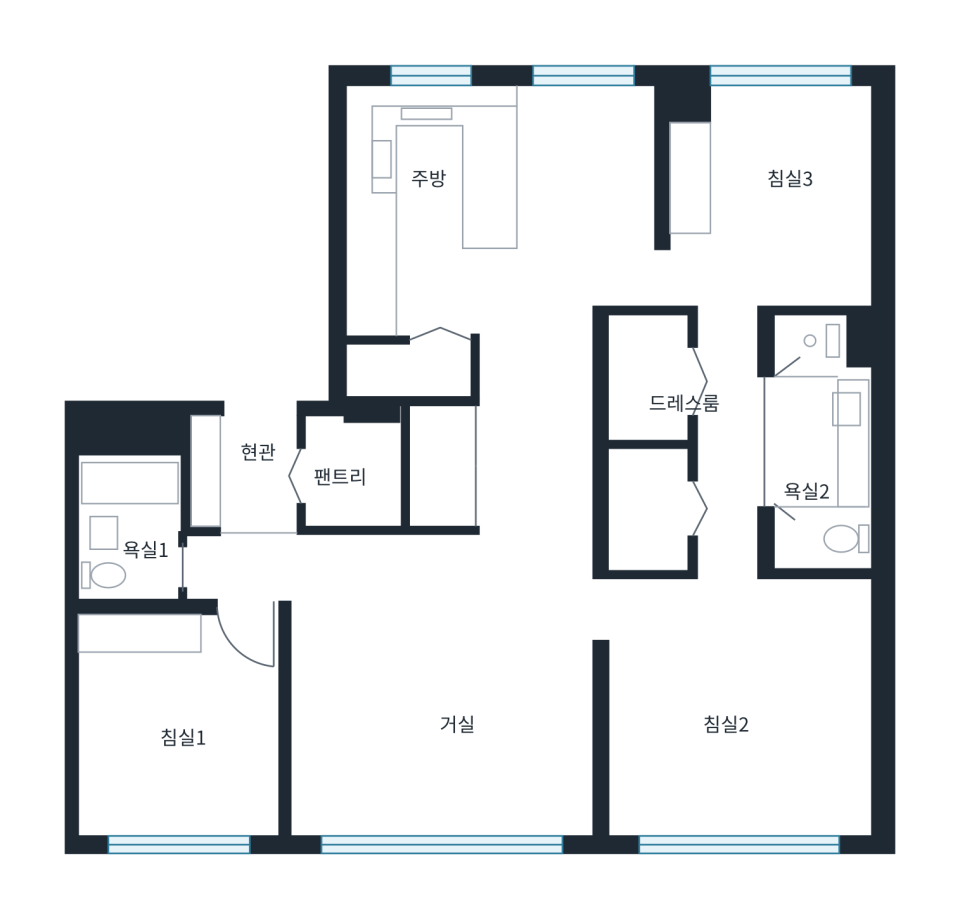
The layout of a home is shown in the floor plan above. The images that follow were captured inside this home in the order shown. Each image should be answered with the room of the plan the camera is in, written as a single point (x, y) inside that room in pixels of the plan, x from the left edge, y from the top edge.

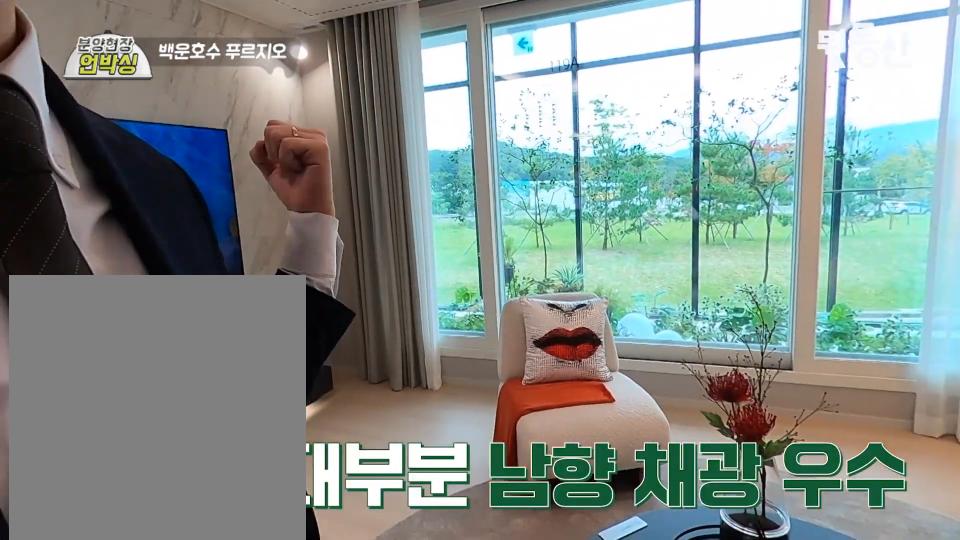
(461, 748)
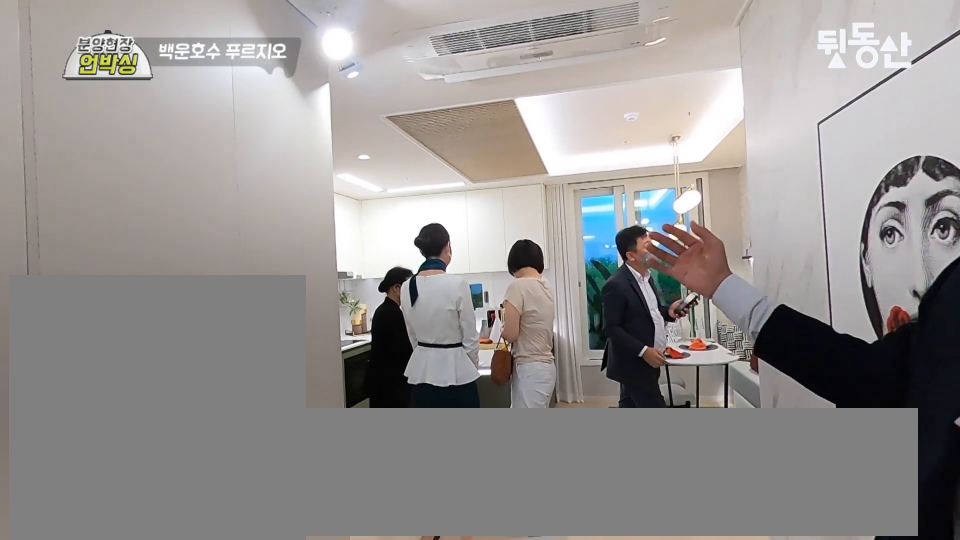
(537, 486)
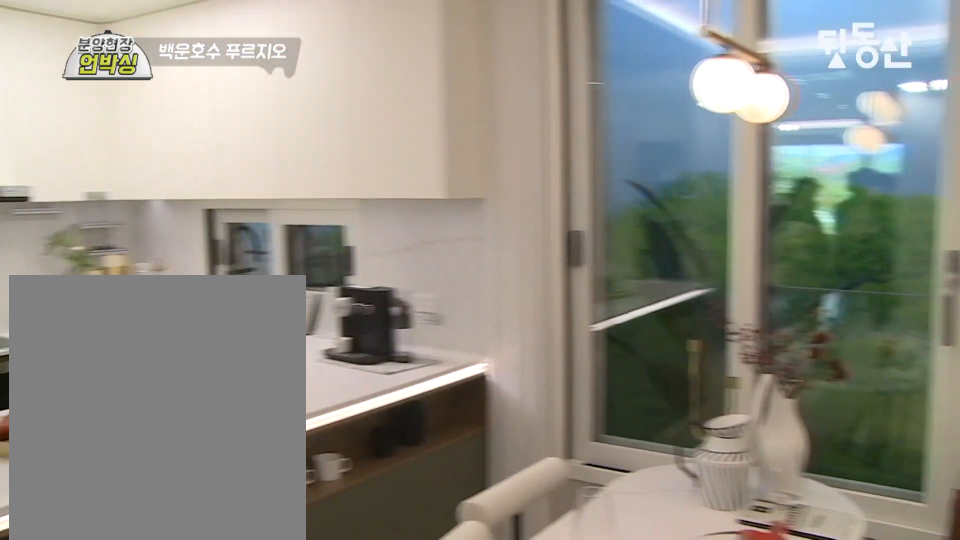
(582, 231)
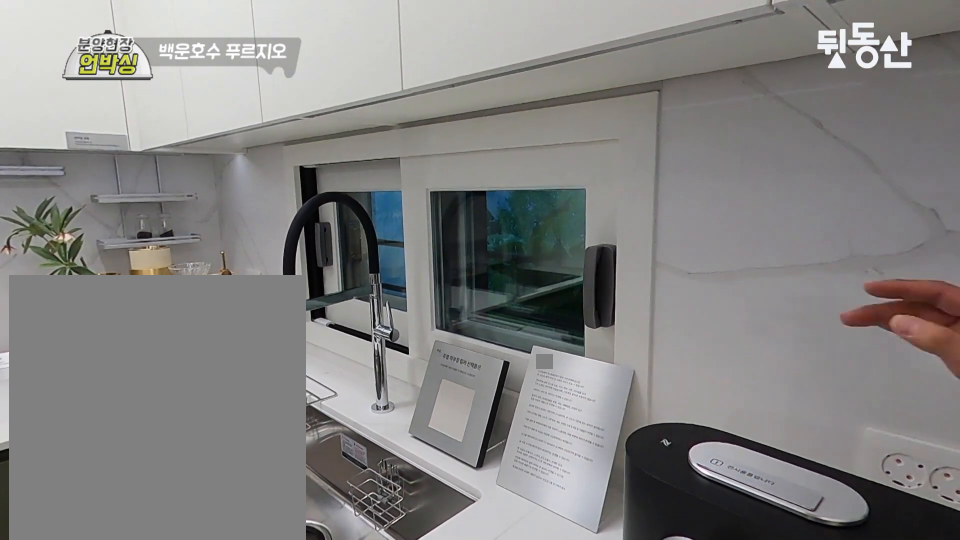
(582, 231)
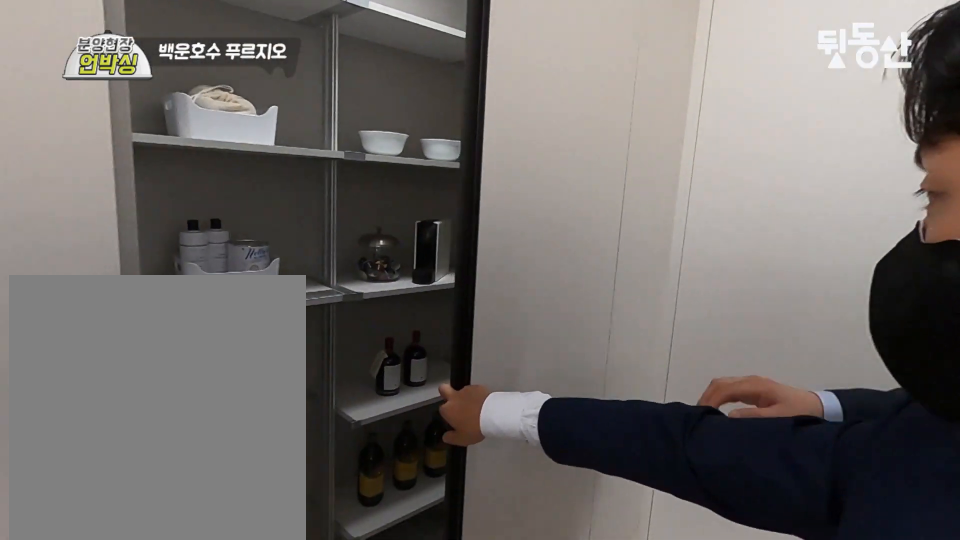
(442, 349)
